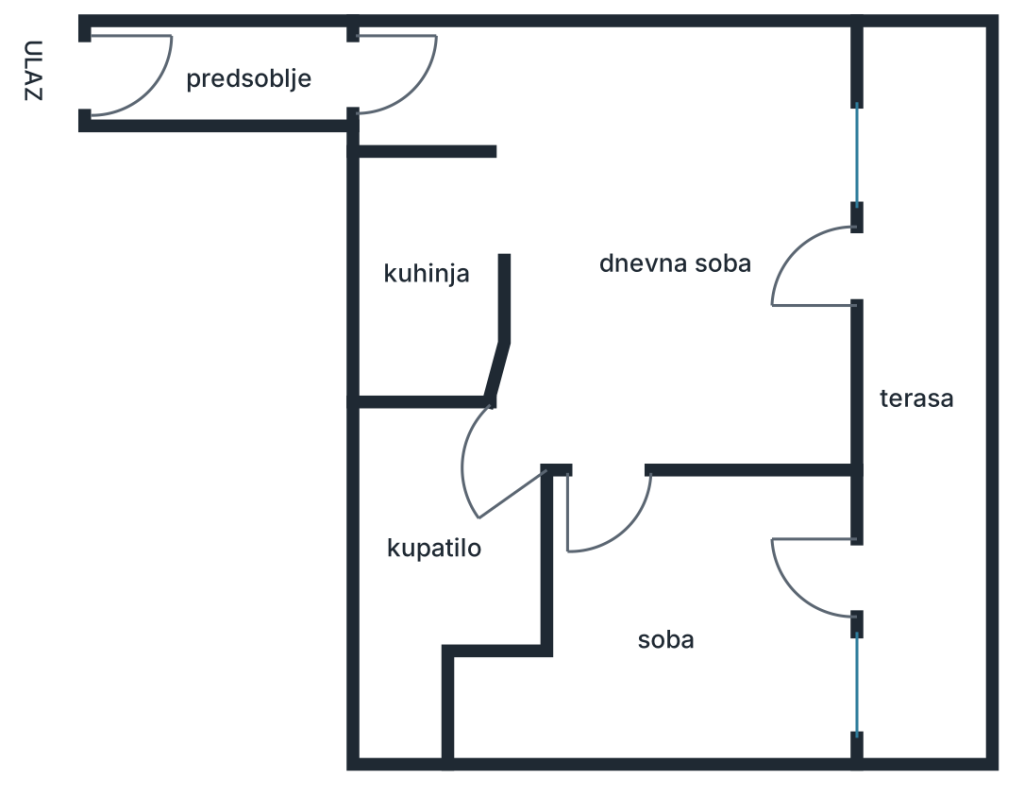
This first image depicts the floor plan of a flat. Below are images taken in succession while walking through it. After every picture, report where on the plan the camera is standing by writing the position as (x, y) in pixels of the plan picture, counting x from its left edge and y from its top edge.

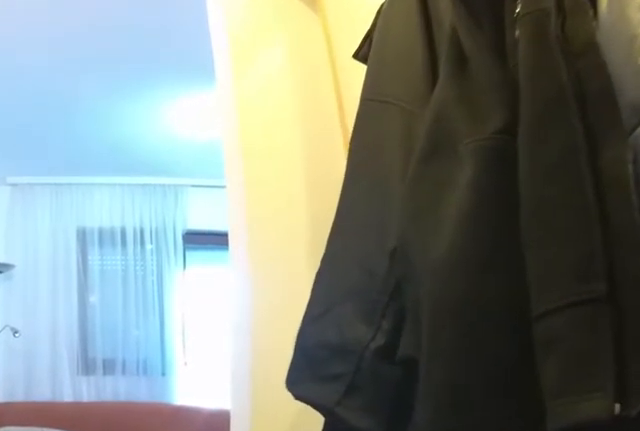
(299, 73)
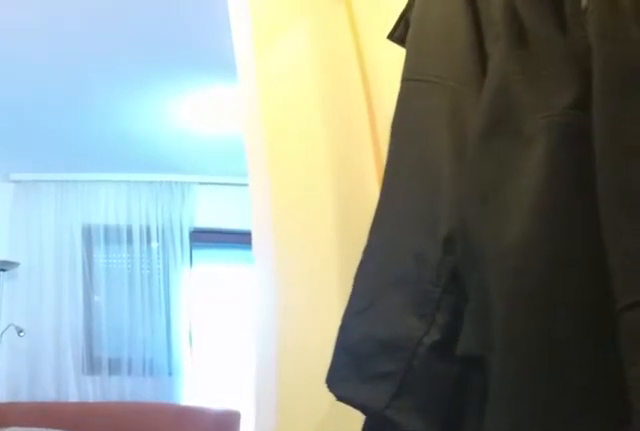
(312, 73)
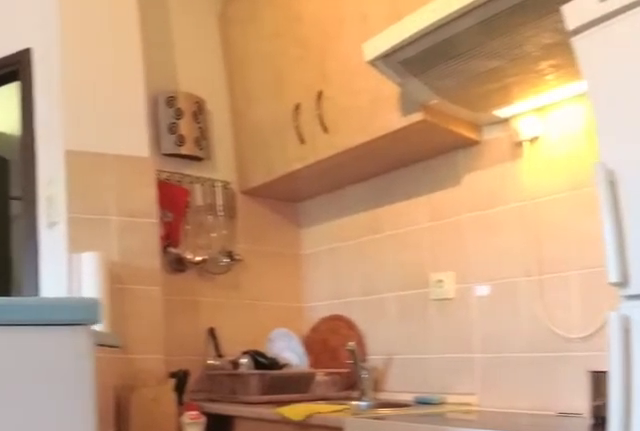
(569, 137)
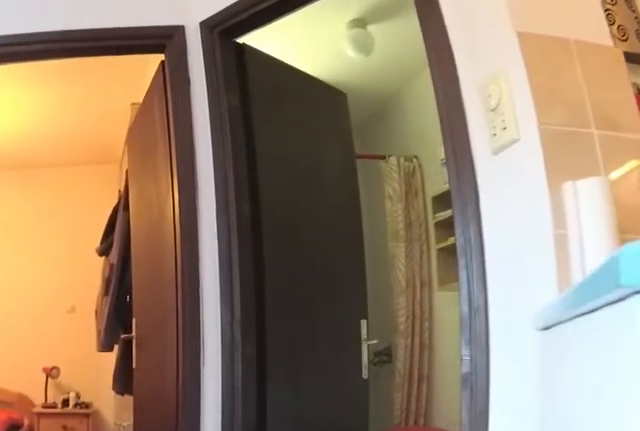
(569, 239)
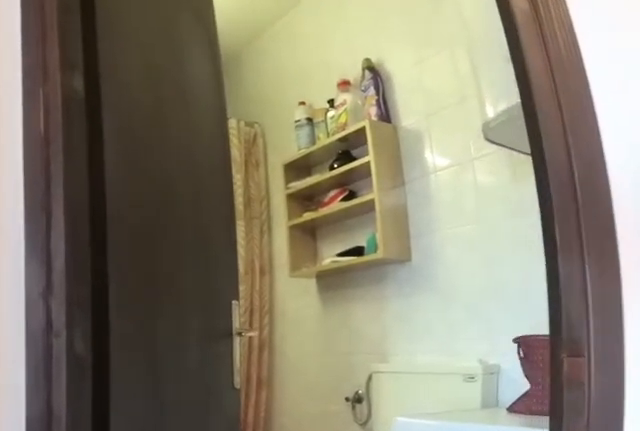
(557, 338)
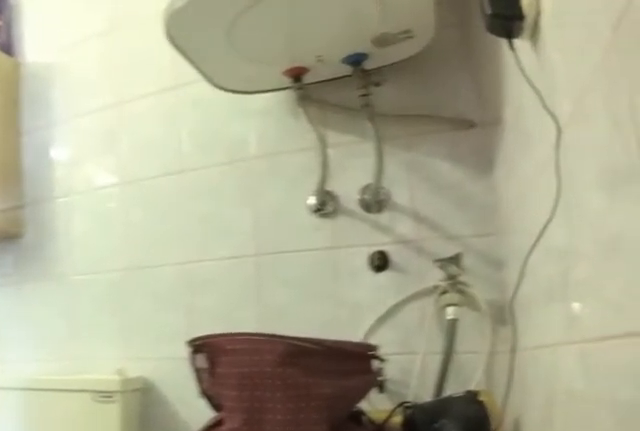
(510, 403)
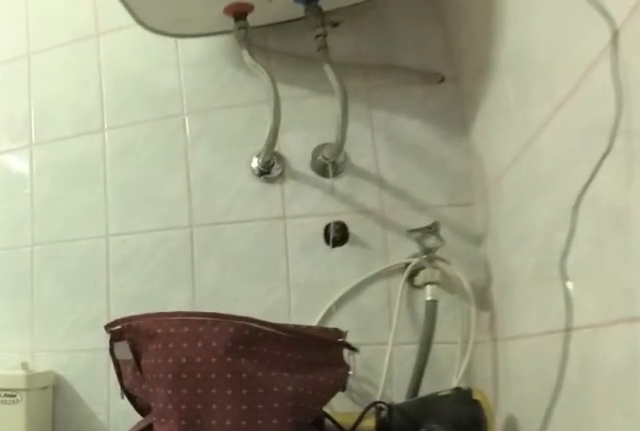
(490, 423)
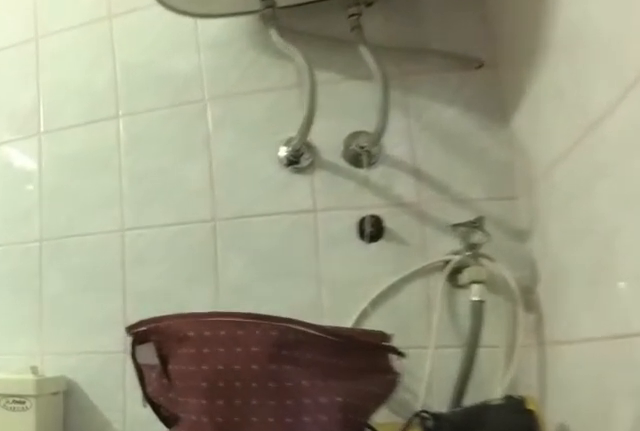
(483, 430)
